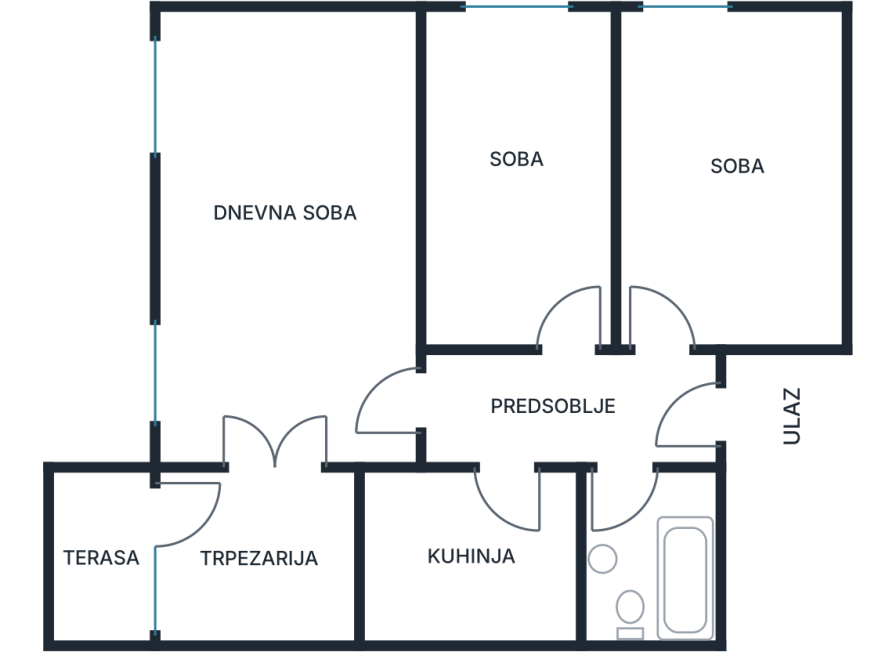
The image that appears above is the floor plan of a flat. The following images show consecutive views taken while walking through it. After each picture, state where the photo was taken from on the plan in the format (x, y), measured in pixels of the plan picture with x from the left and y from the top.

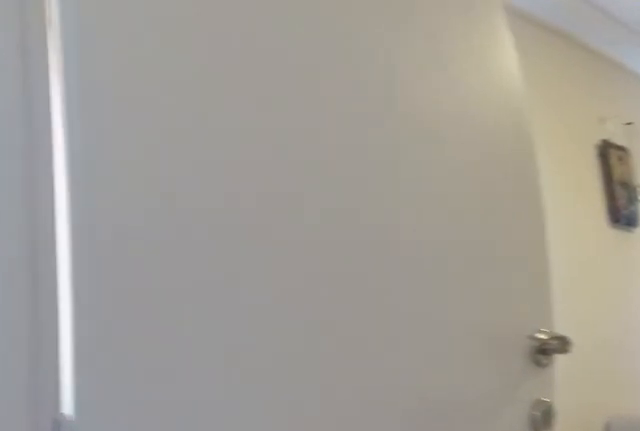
(275, 477)
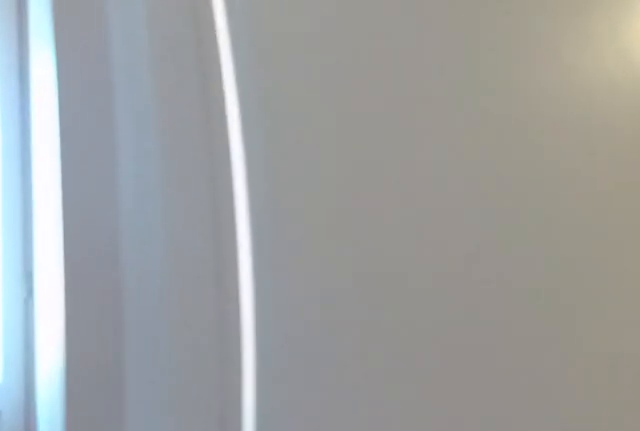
(272, 478)
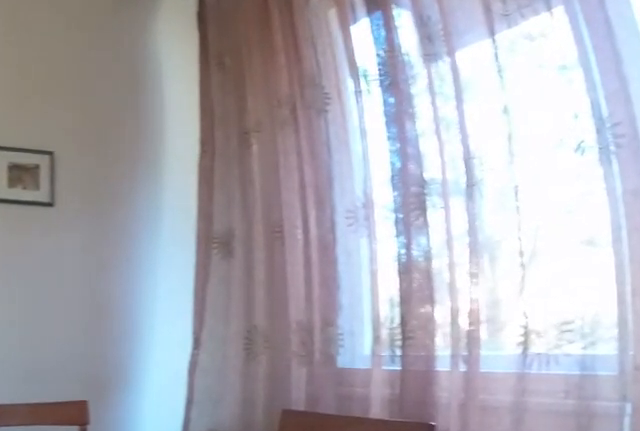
(238, 462)
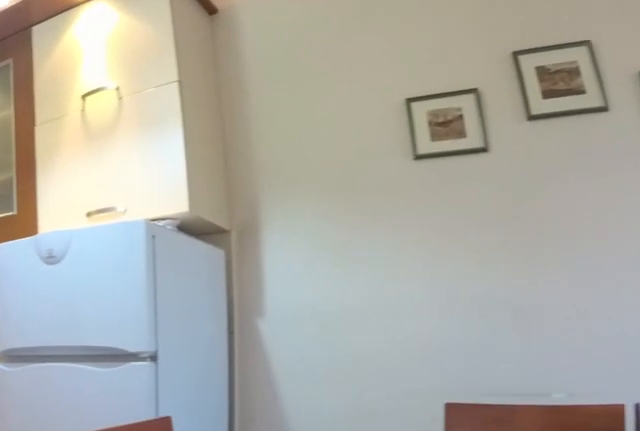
(219, 487)
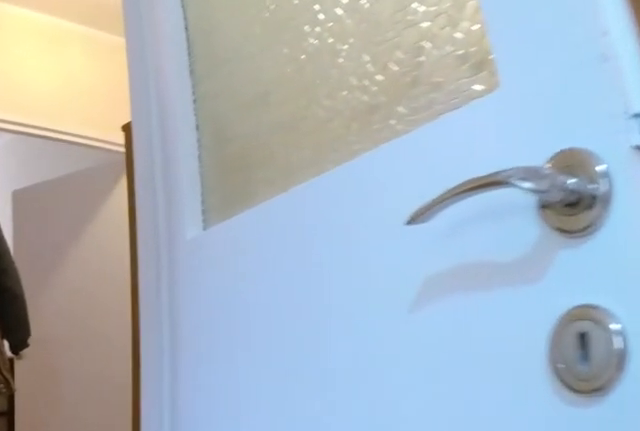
(489, 564)
